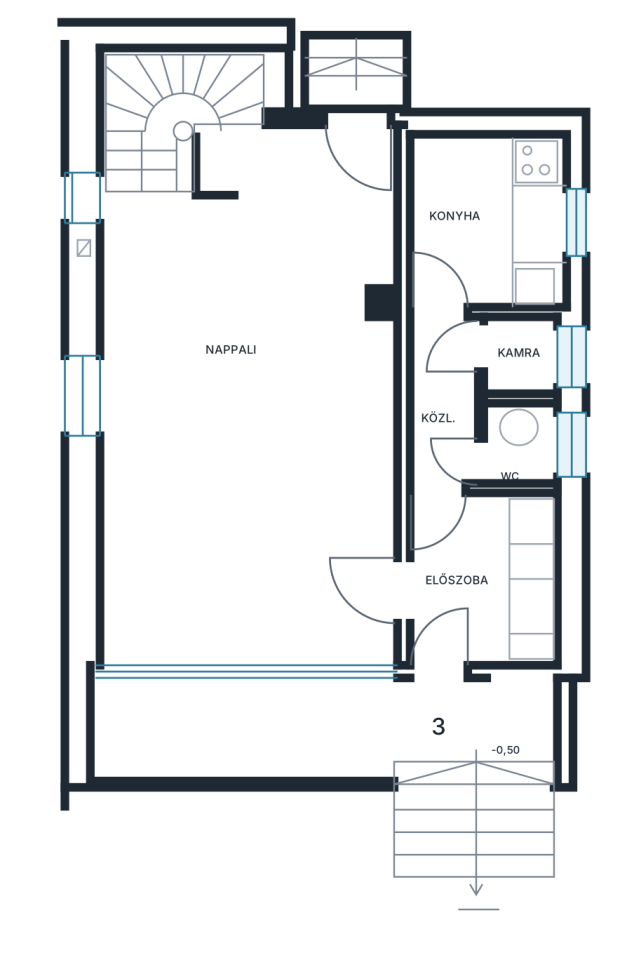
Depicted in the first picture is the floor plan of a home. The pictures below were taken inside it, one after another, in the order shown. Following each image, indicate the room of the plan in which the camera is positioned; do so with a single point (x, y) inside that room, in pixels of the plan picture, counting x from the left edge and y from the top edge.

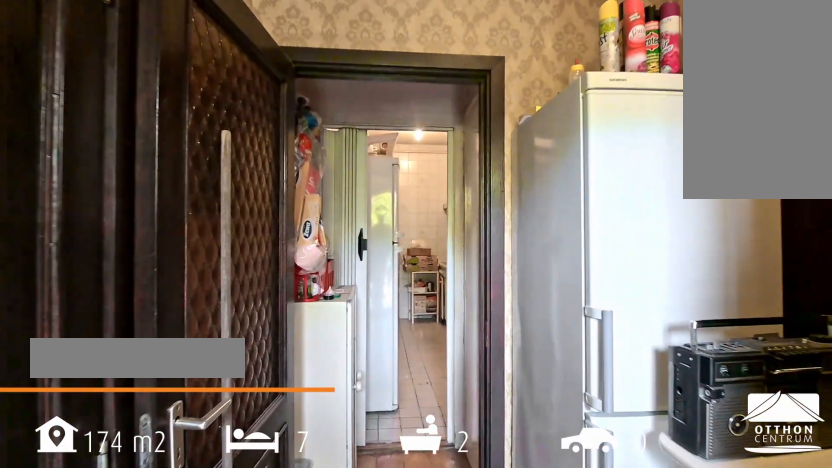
(462, 574)
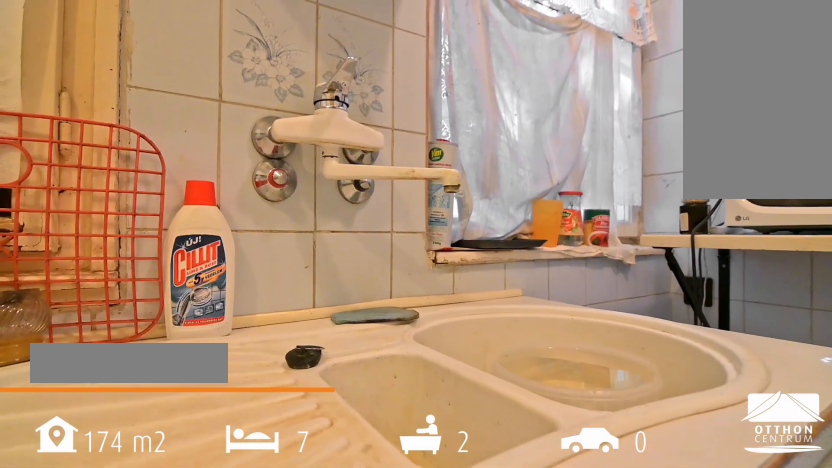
(461, 212)
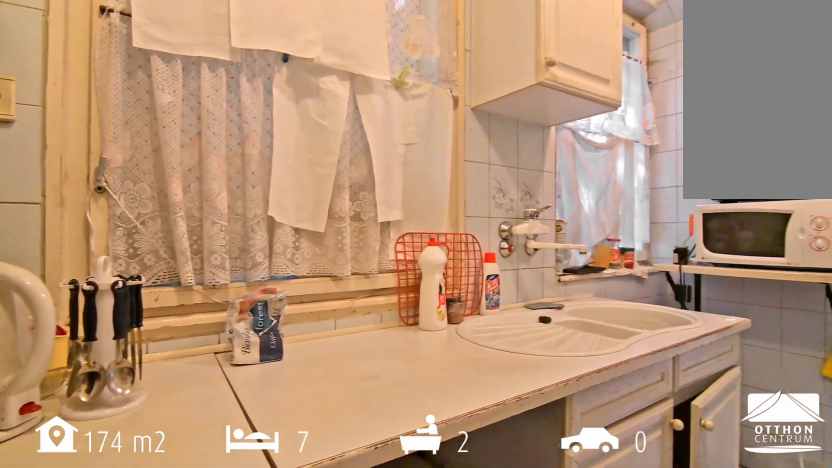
(461, 212)
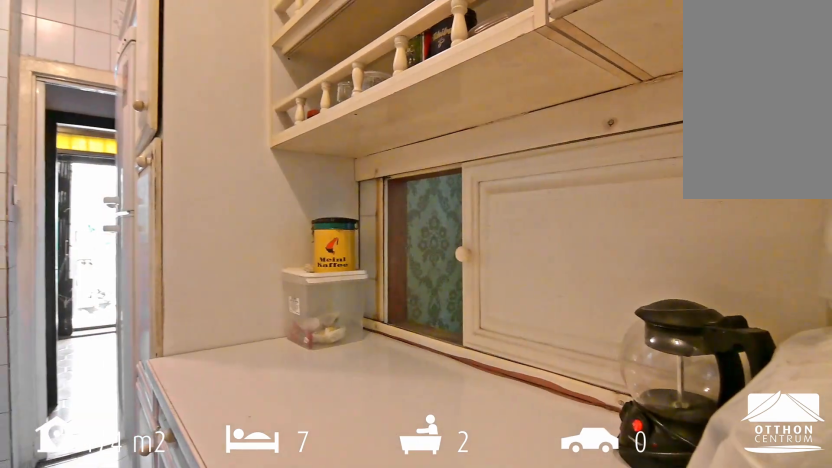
(461, 212)
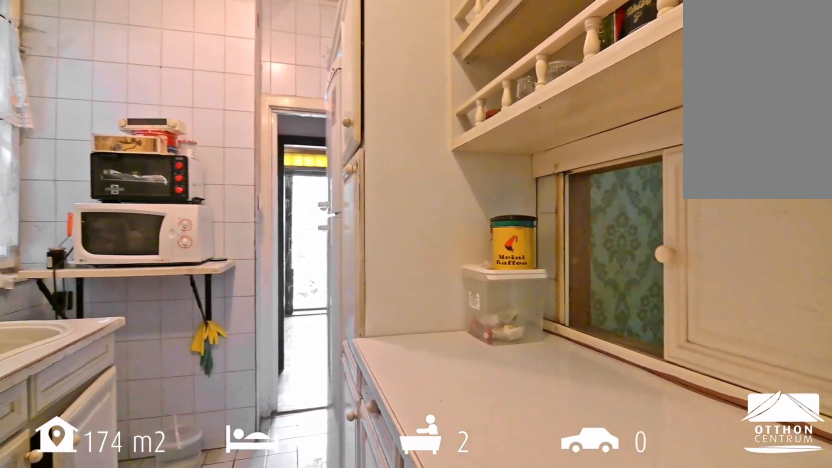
(461, 212)
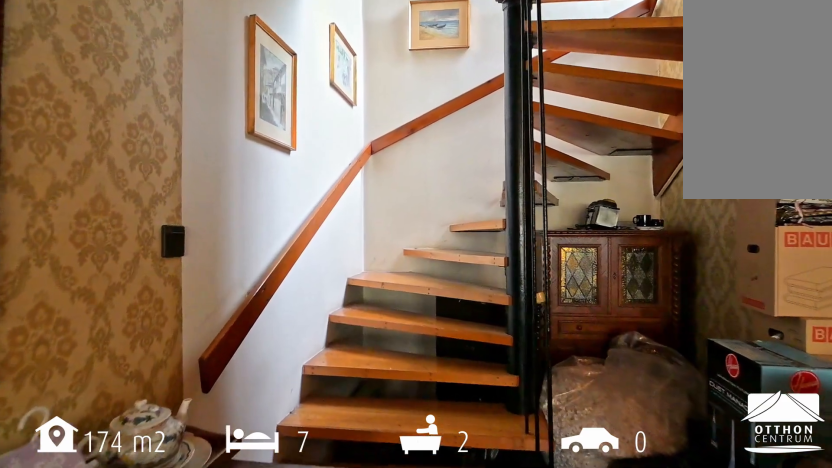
(244, 385)
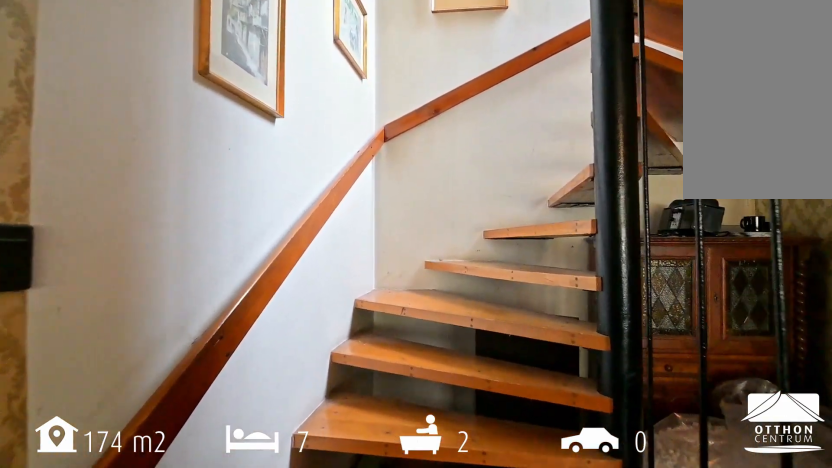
(180, 103)
